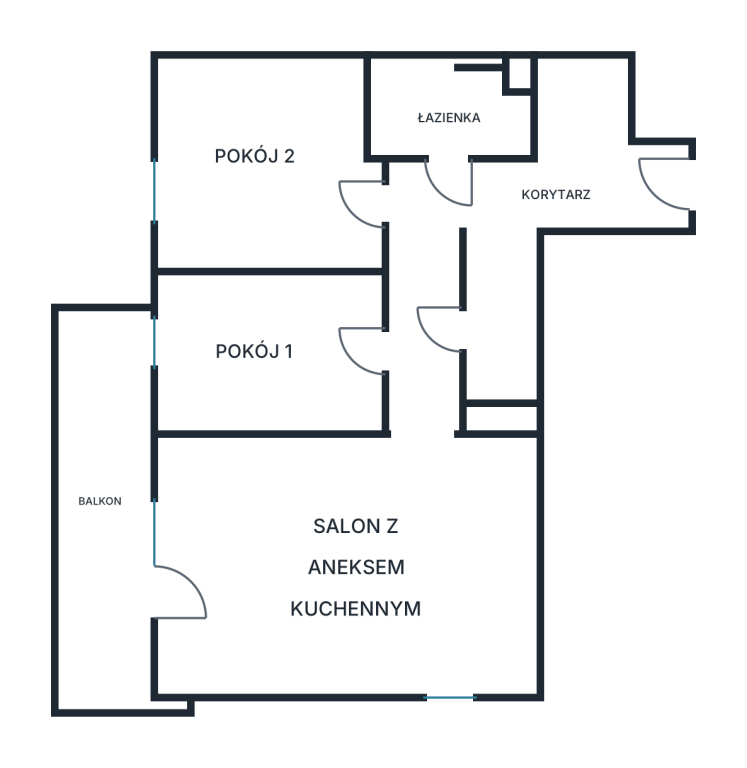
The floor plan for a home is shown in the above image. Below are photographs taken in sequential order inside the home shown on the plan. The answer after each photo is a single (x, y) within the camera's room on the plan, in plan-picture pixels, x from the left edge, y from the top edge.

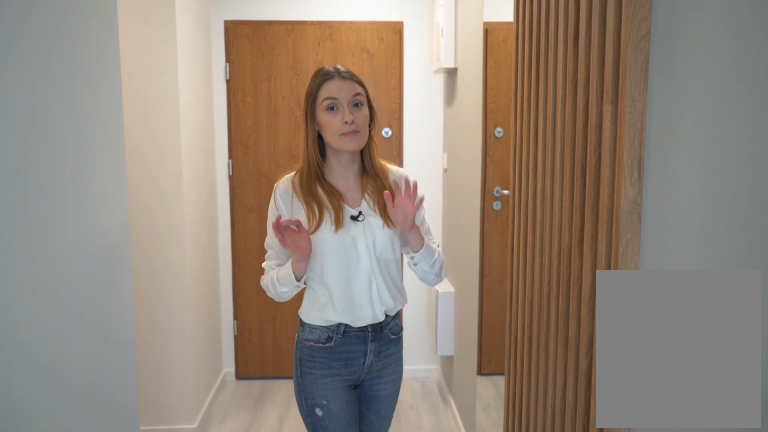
(505, 224)
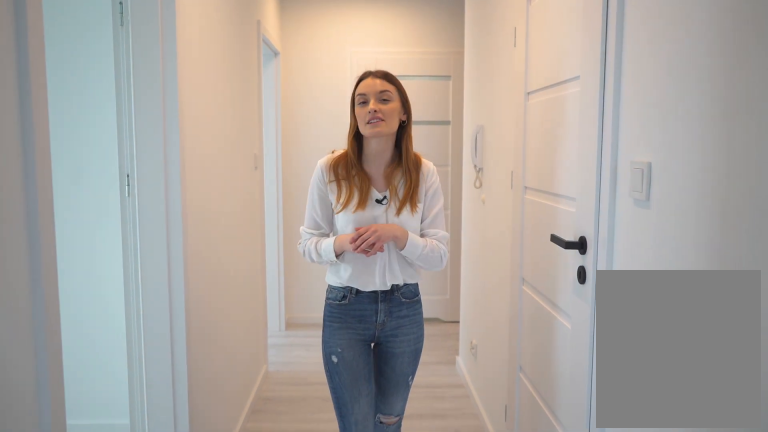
(504, 224)
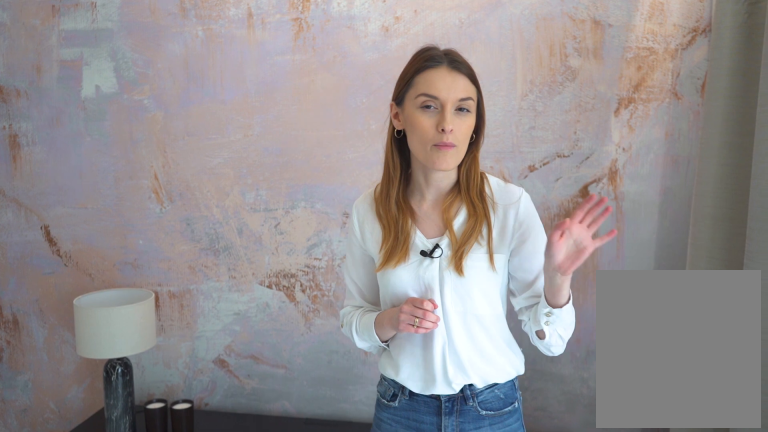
(348, 565)
